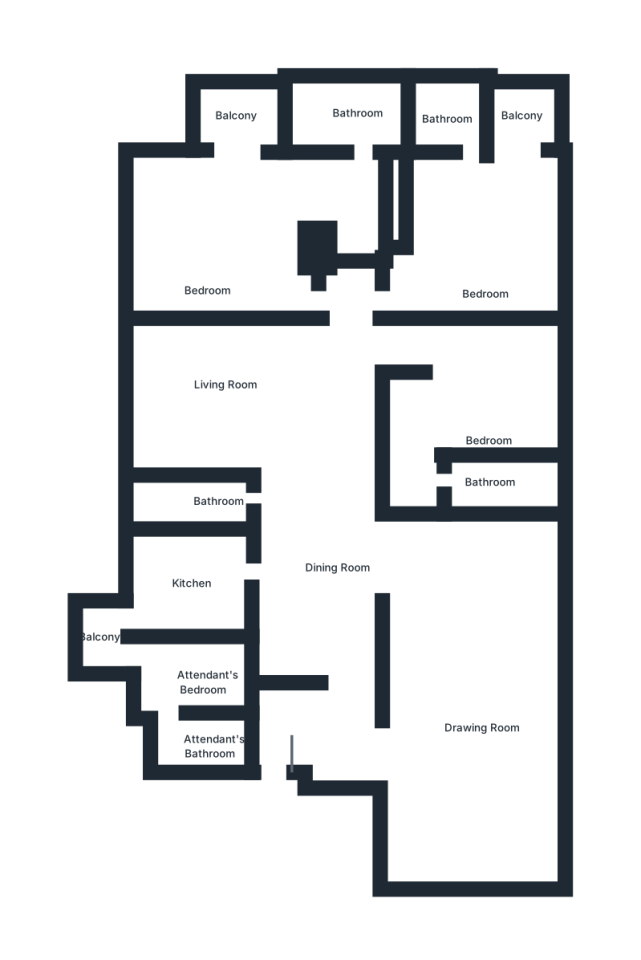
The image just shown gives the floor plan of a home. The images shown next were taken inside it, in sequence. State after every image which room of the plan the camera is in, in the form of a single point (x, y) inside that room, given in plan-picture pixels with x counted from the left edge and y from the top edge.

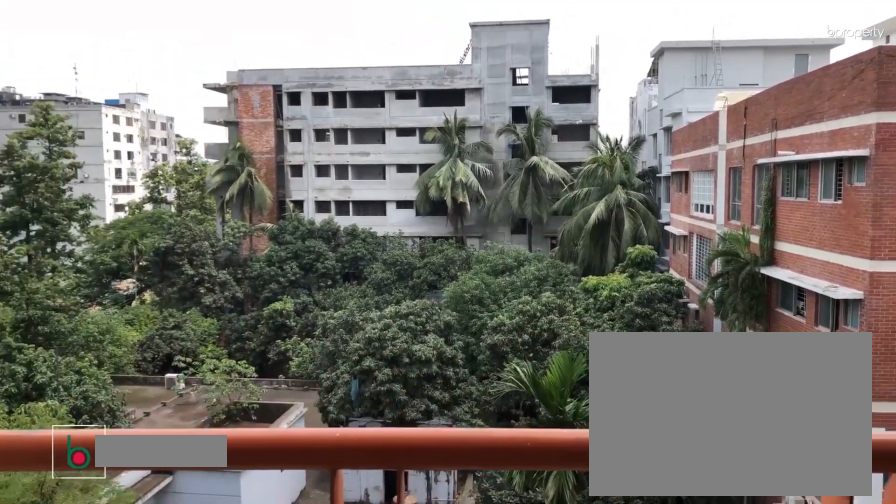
(524, 117)
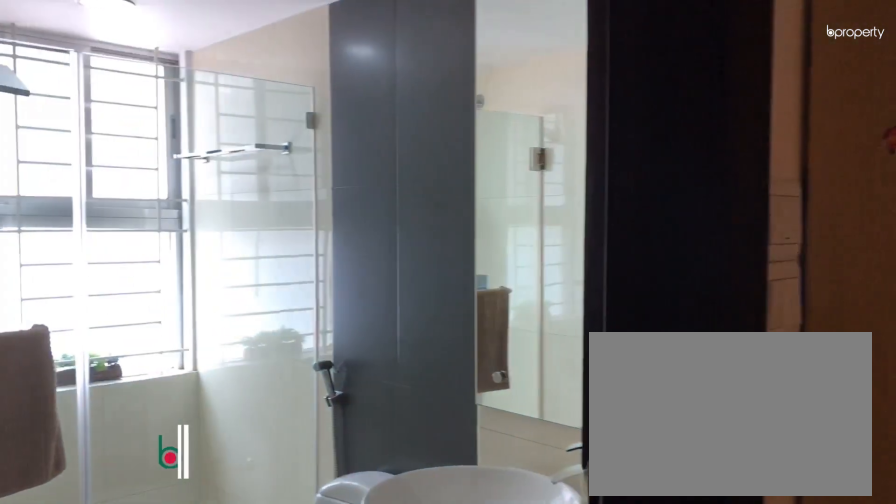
(511, 493)
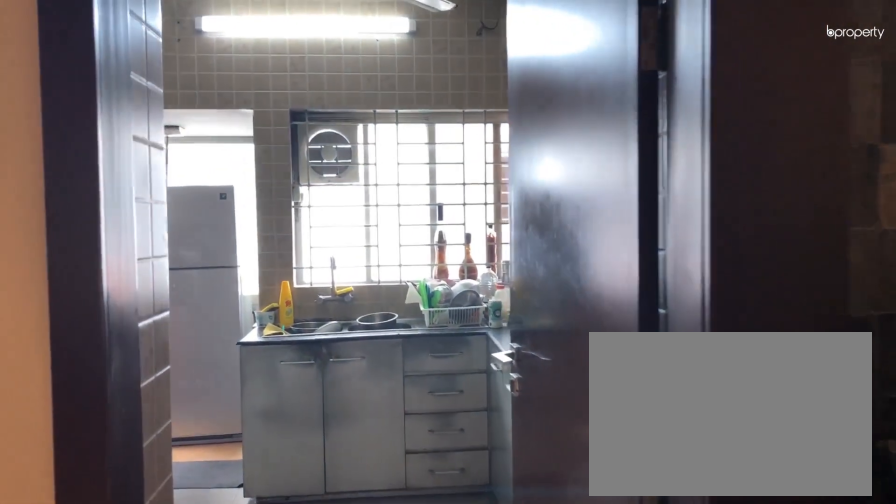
(172, 573)
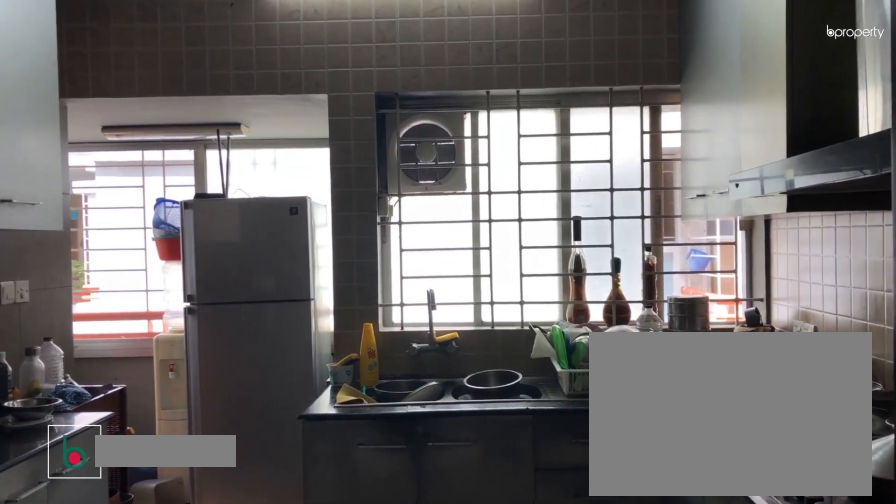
(172, 573)
